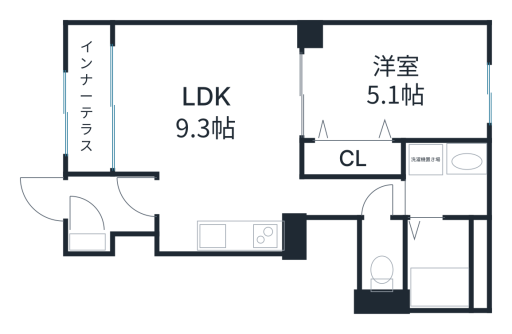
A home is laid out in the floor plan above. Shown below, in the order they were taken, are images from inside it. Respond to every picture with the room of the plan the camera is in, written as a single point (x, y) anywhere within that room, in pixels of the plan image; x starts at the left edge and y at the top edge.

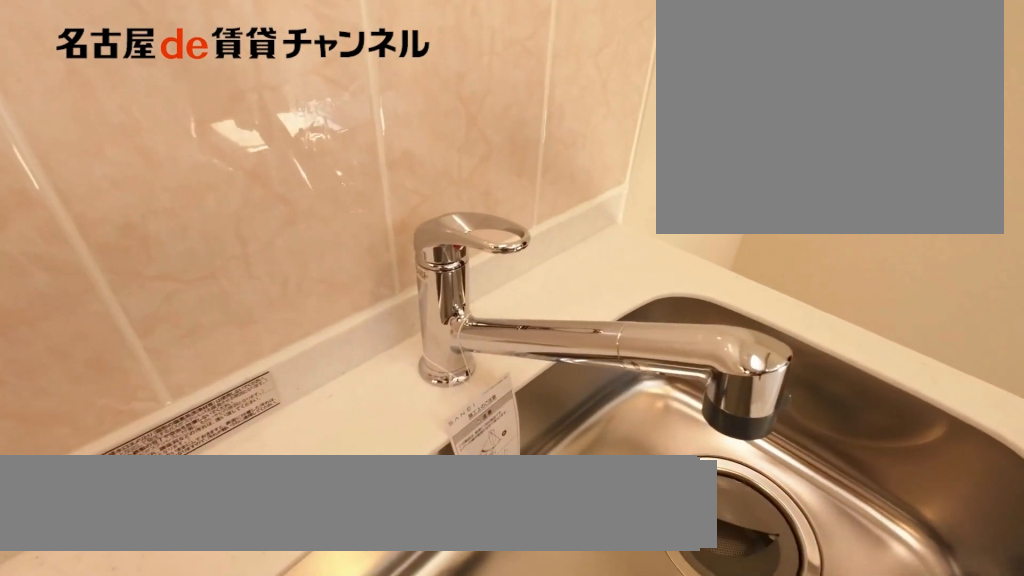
(248, 235)
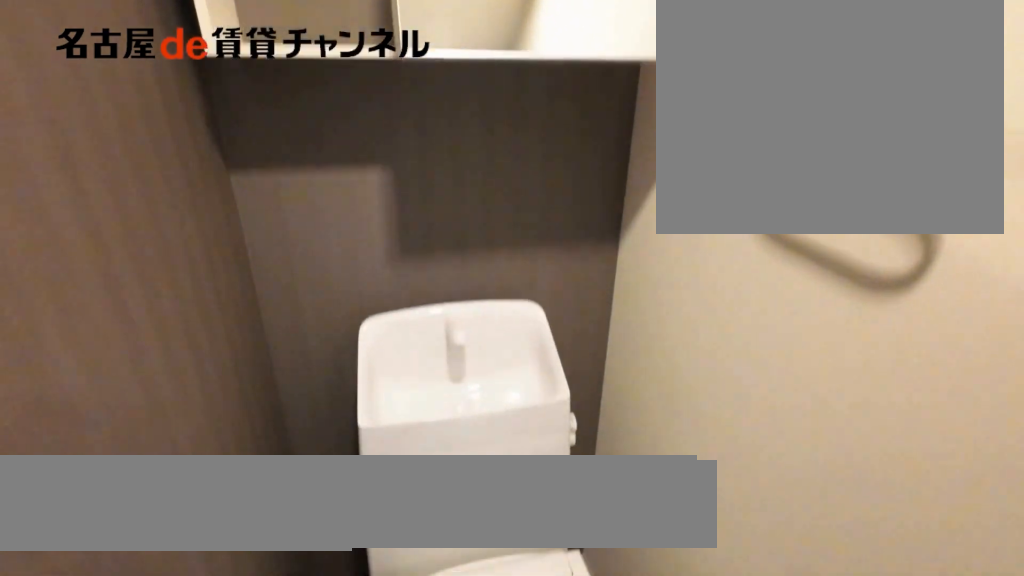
(381, 256)
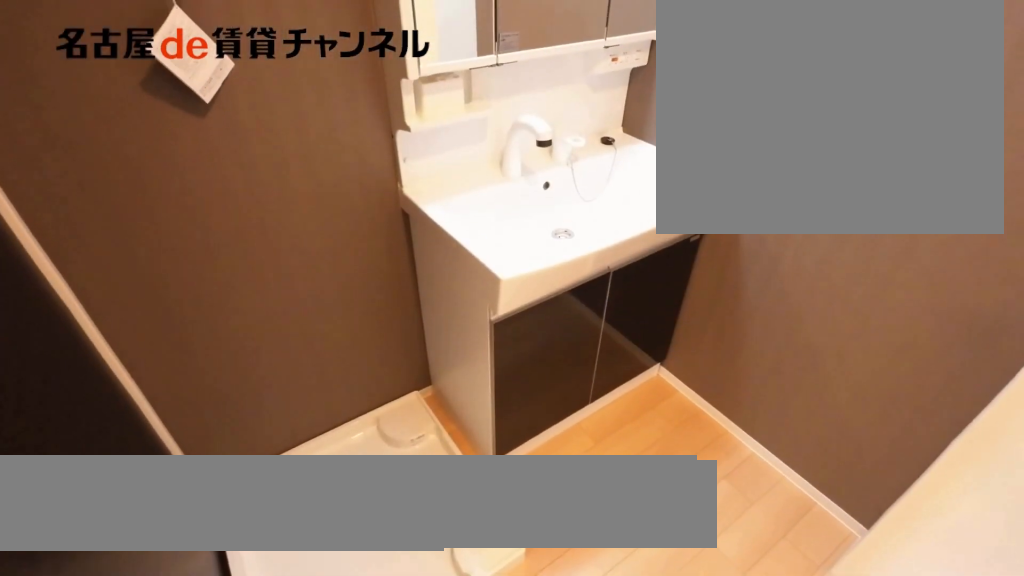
(445, 178)
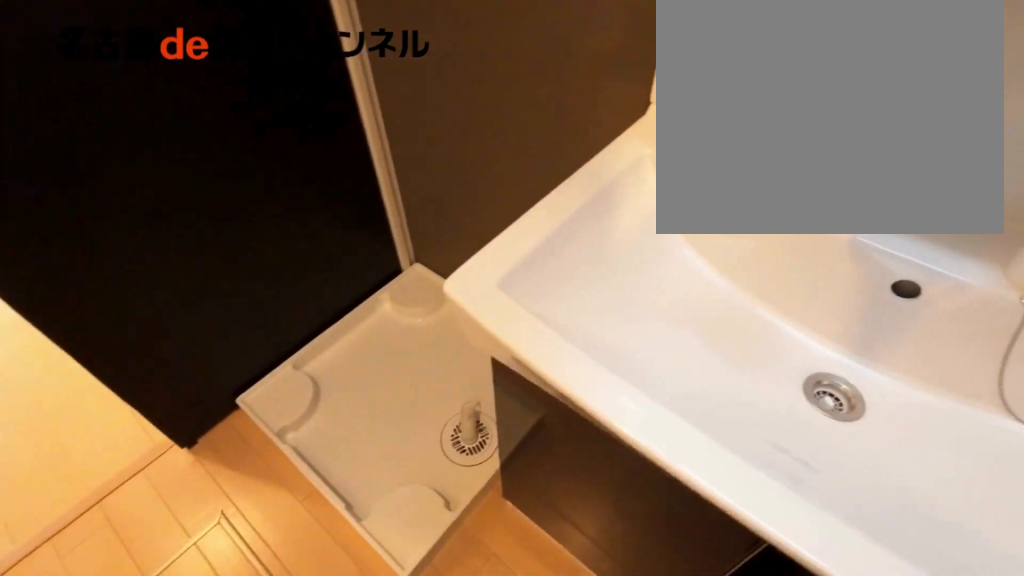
(445, 178)
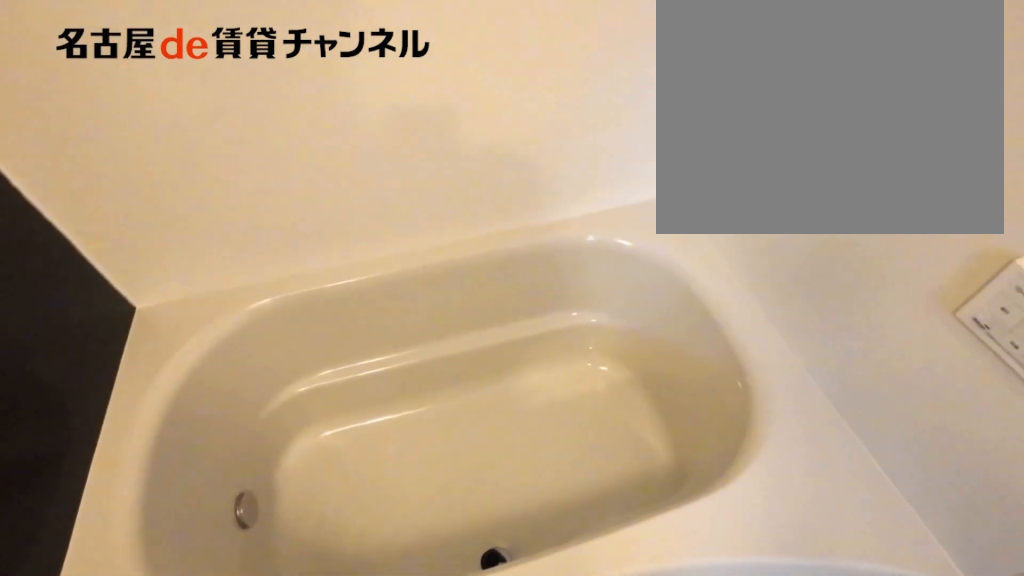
(445, 262)
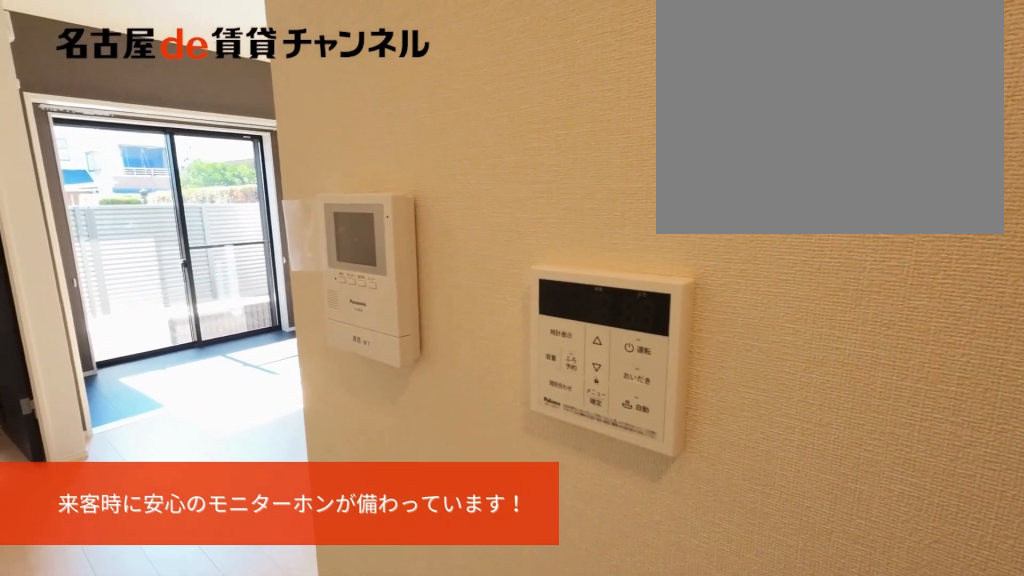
(213, 133)
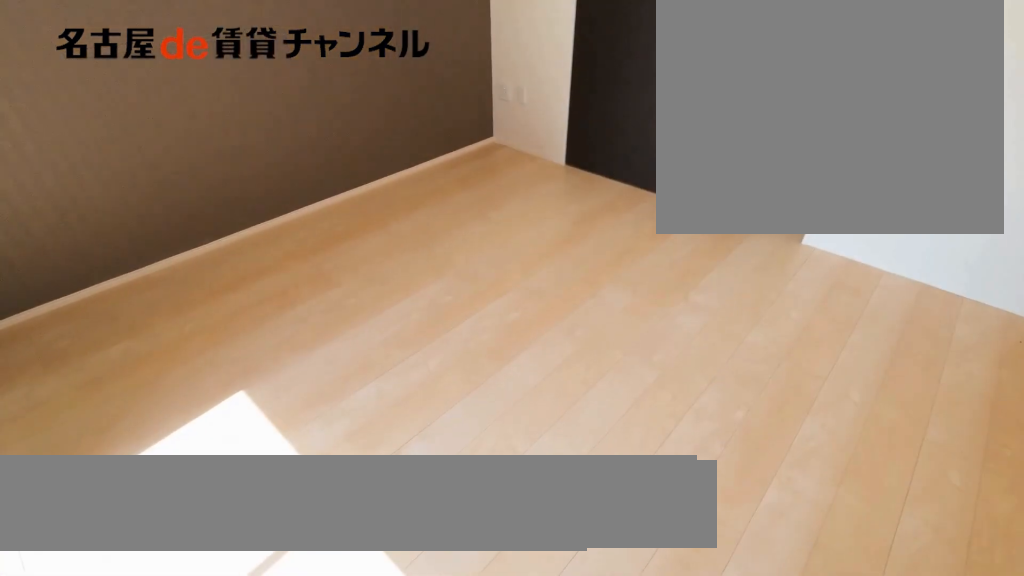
(213, 133)
